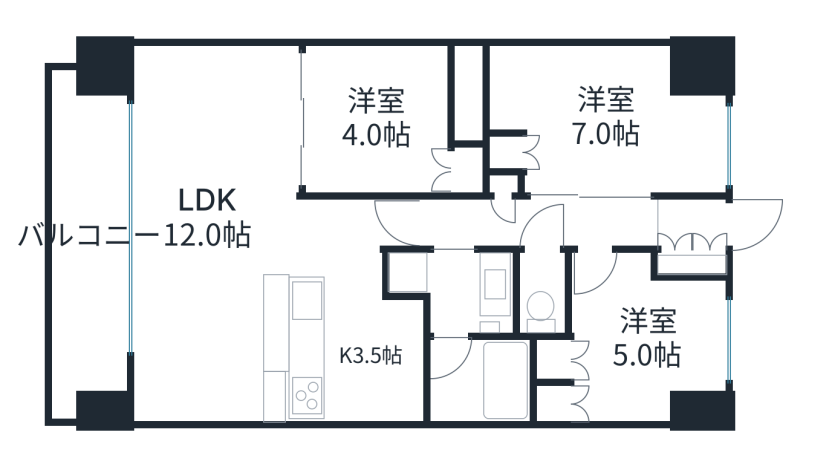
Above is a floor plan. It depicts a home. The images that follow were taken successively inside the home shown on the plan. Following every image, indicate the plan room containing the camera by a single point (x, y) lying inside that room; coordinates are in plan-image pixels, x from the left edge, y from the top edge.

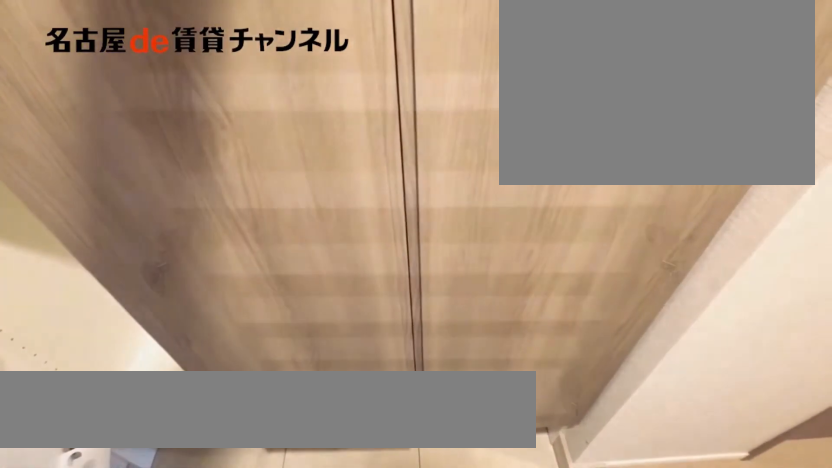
(692, 265)
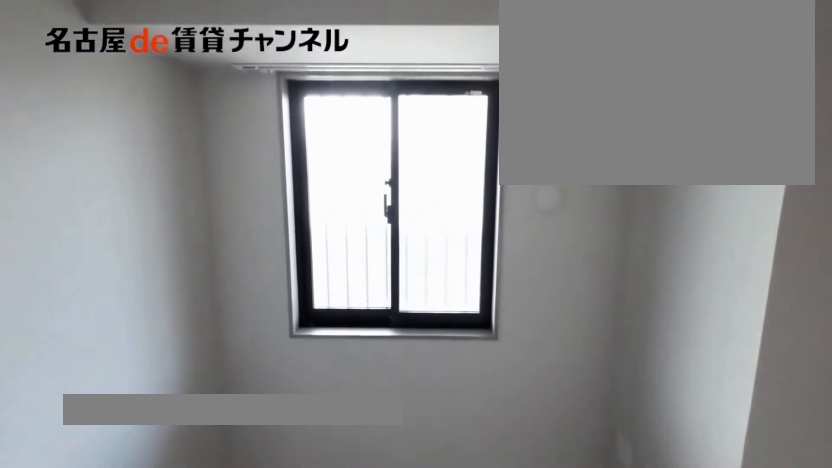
(647, 341)
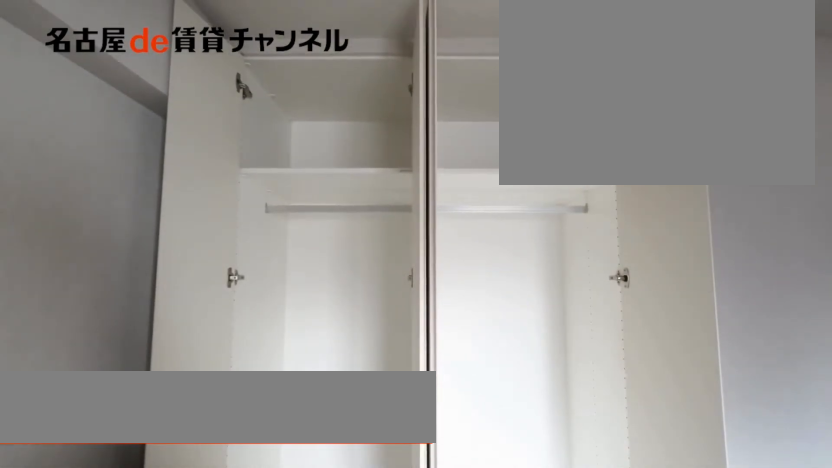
(553, 379)
